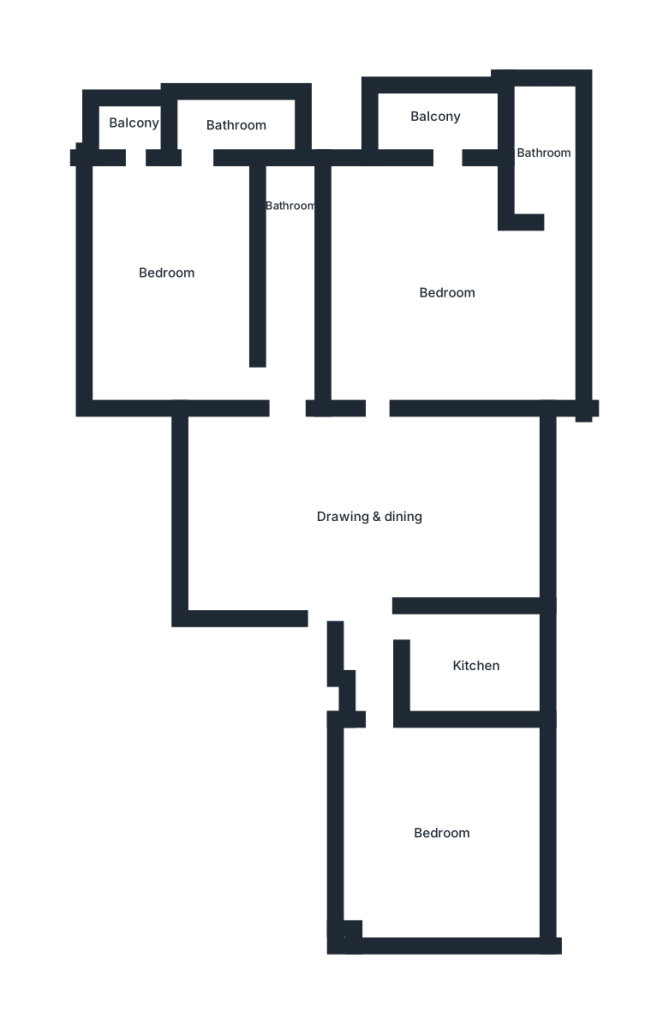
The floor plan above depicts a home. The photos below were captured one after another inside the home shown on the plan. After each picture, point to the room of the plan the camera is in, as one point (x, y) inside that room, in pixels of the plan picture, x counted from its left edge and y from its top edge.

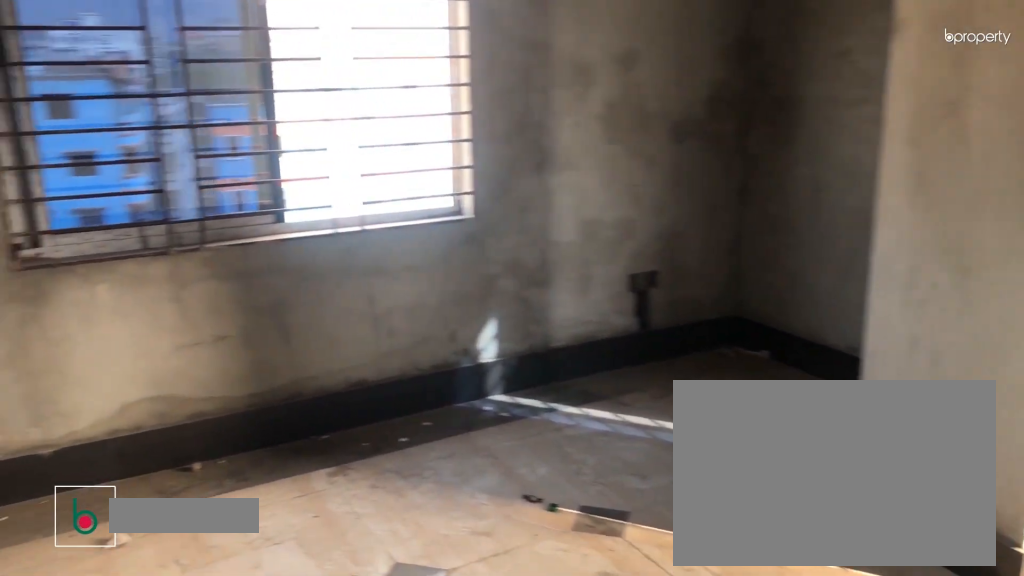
(443, 827)
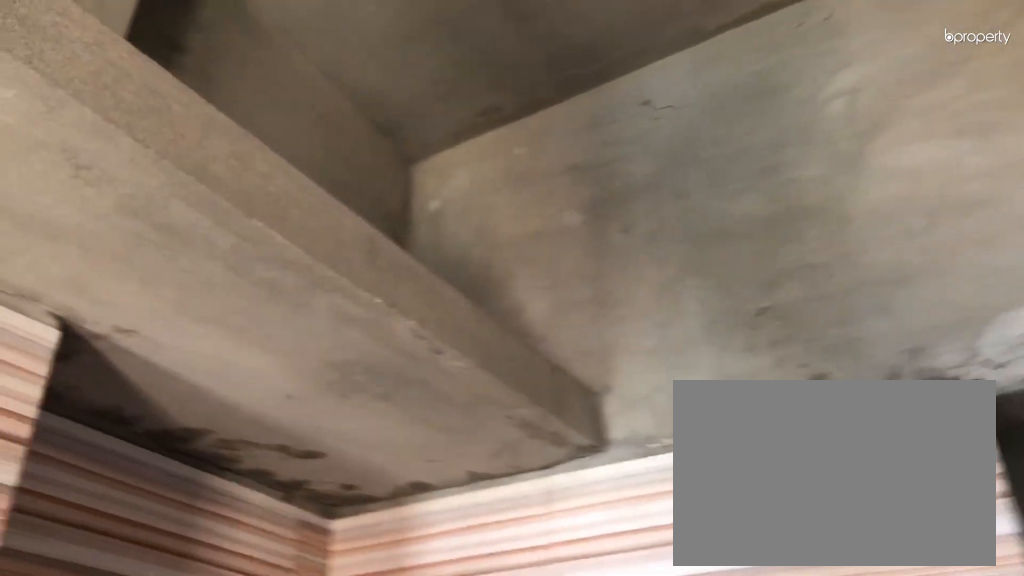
(479, 671)
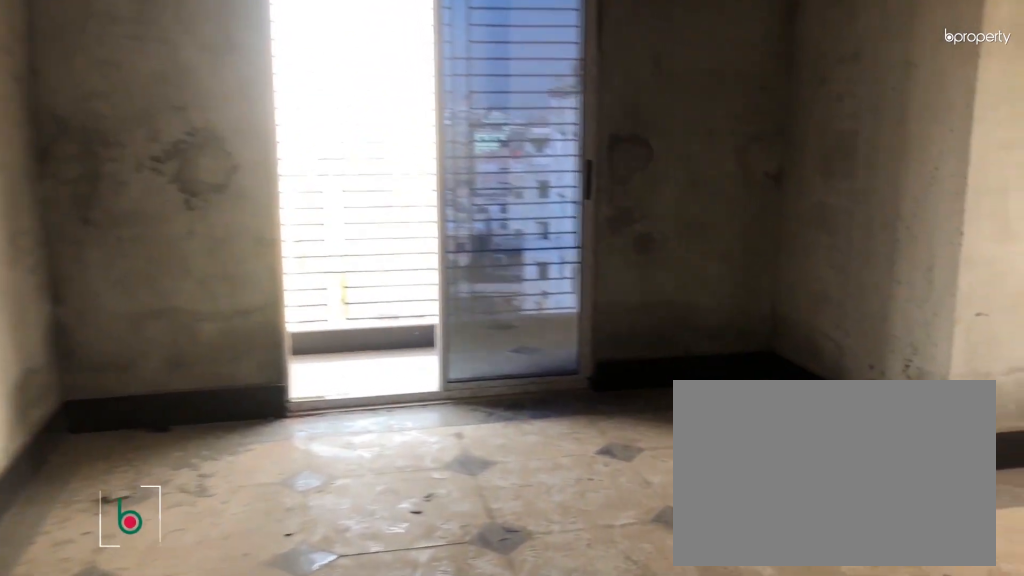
(451, 286)
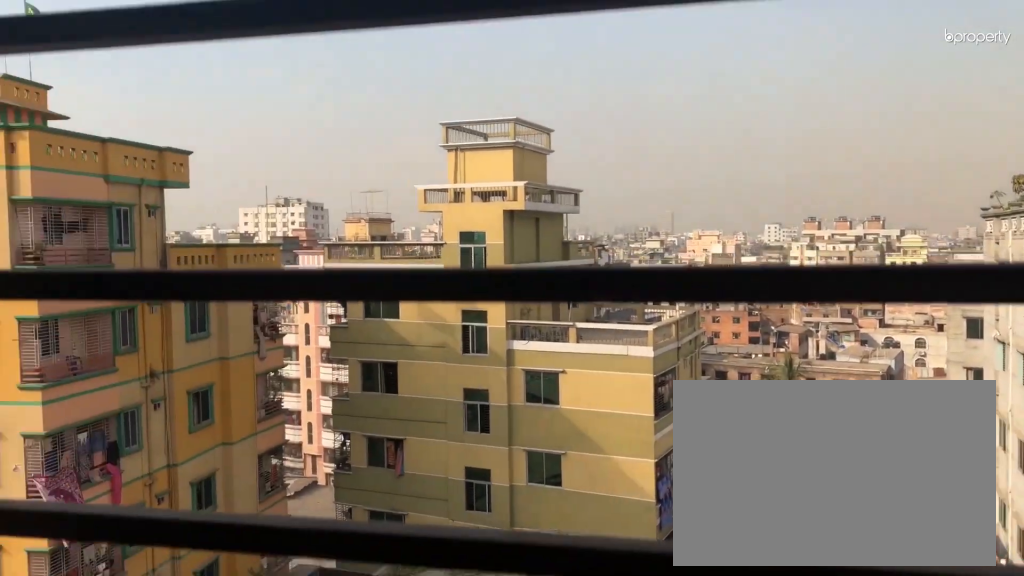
(433, 117)
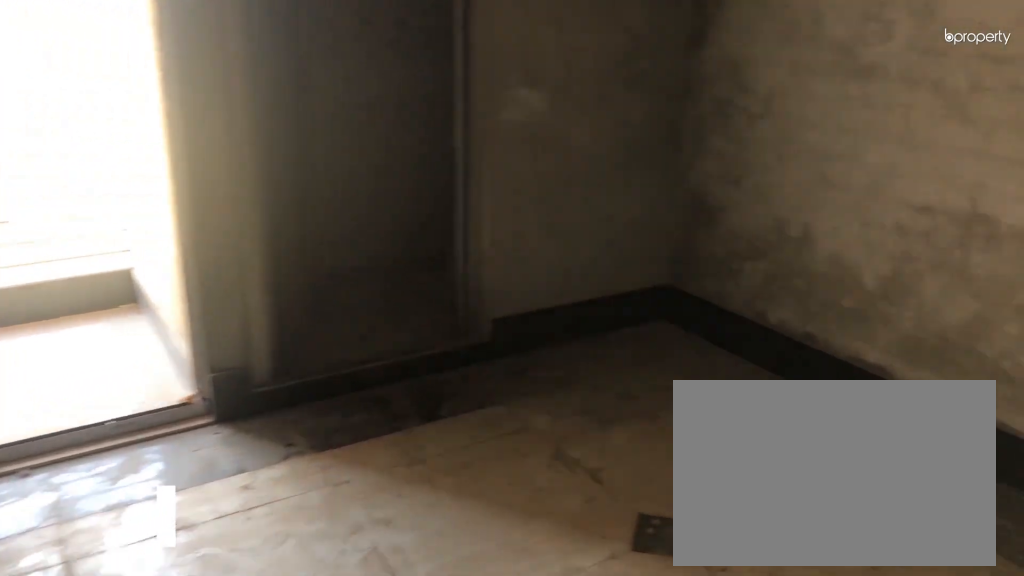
(167, 271)
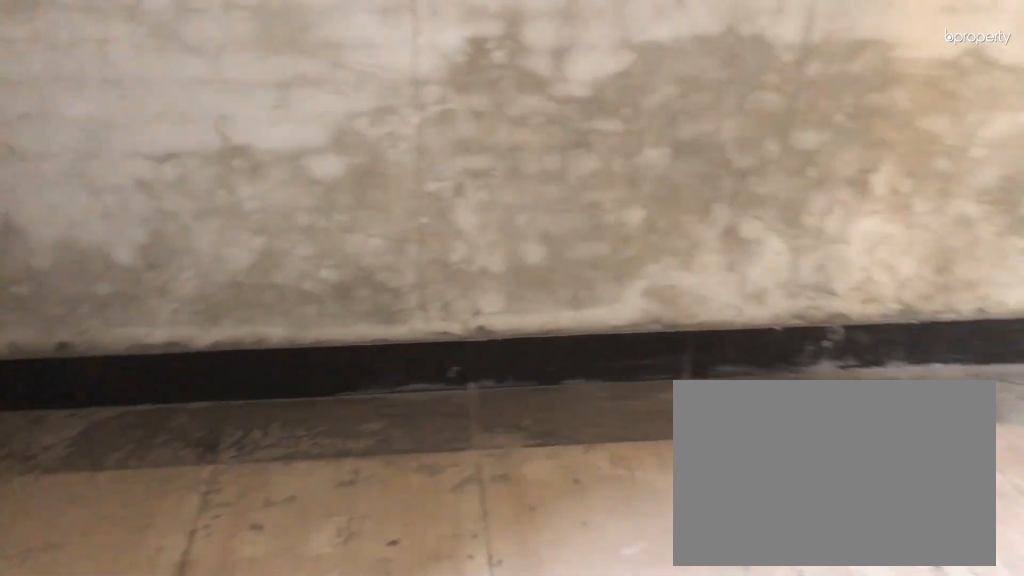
(167, 271)
